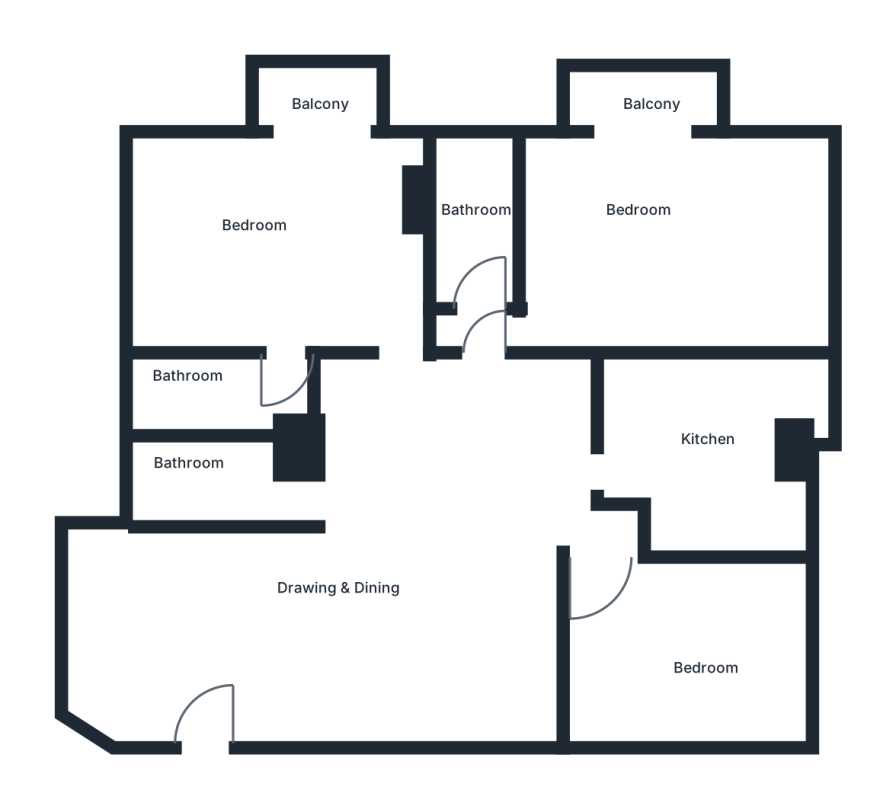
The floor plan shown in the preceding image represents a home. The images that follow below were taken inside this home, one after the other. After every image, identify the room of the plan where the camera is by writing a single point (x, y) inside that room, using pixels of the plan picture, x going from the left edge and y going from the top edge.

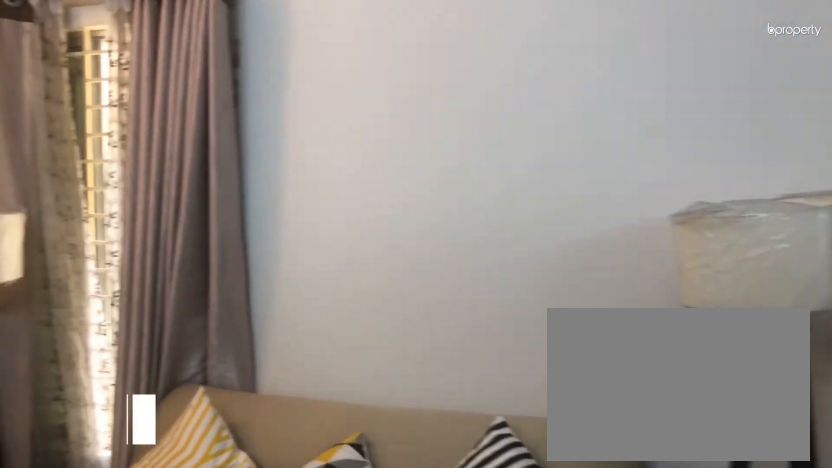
(203, 640)
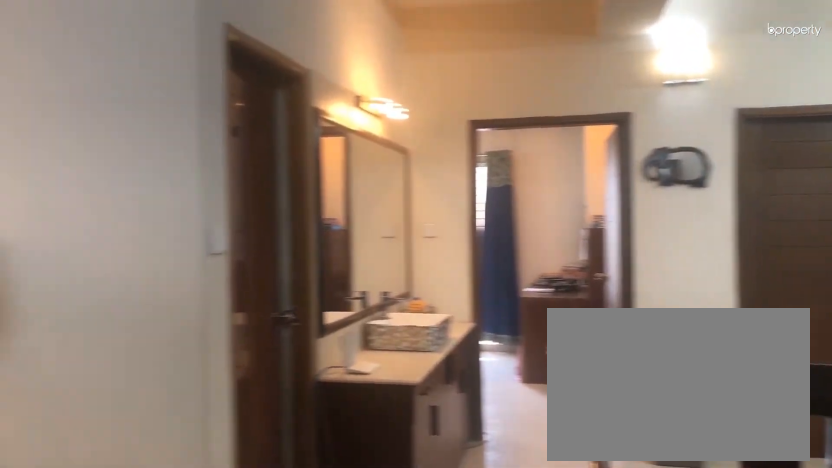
(426, 556)
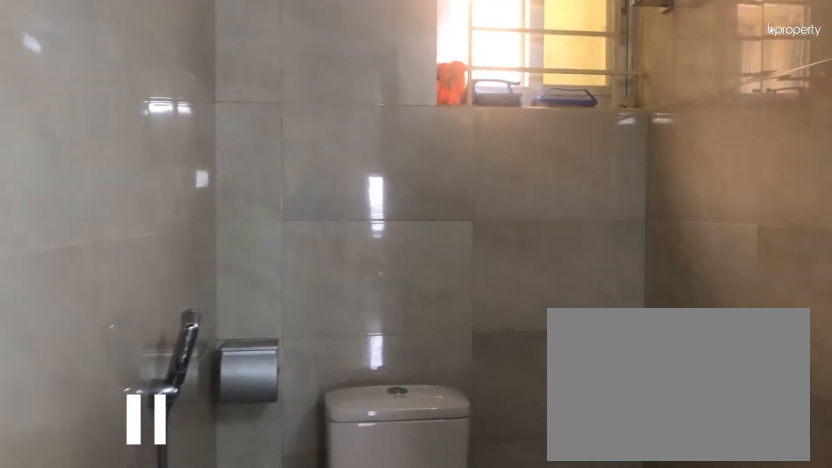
(203, 475)
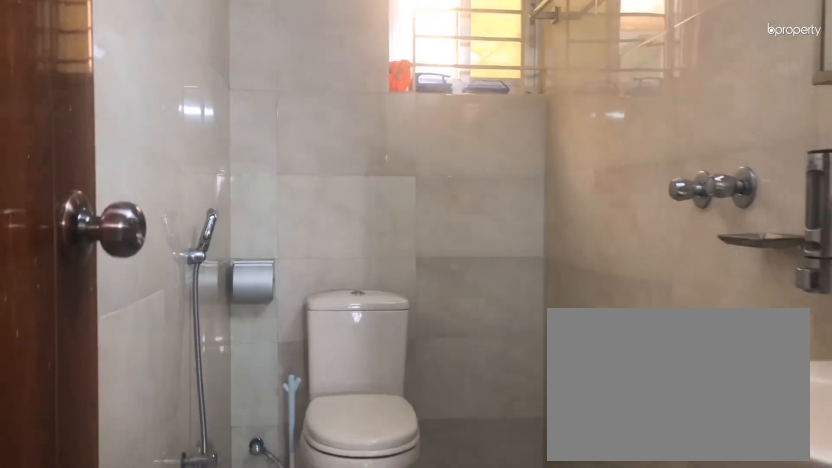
(203, 475)
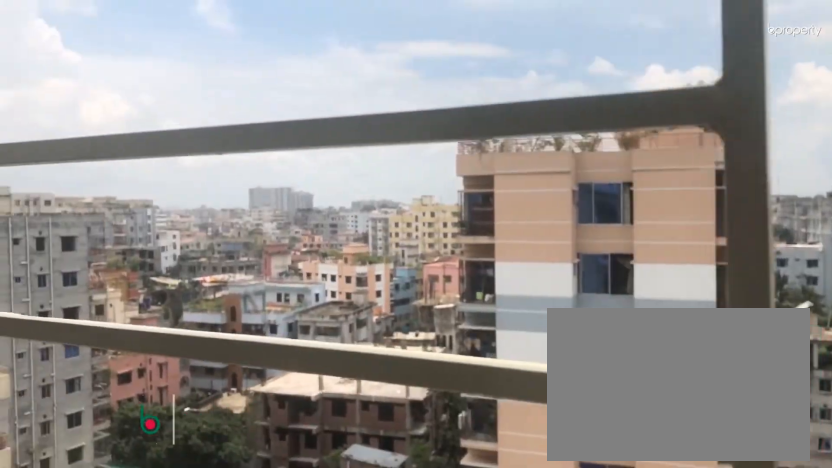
(322, 99)
